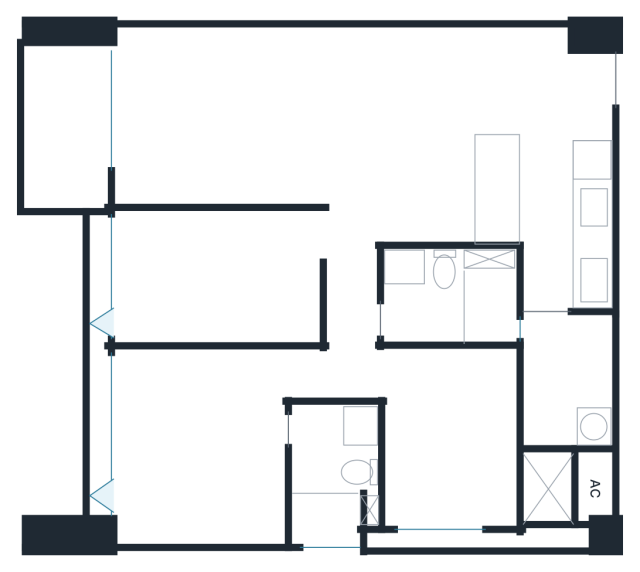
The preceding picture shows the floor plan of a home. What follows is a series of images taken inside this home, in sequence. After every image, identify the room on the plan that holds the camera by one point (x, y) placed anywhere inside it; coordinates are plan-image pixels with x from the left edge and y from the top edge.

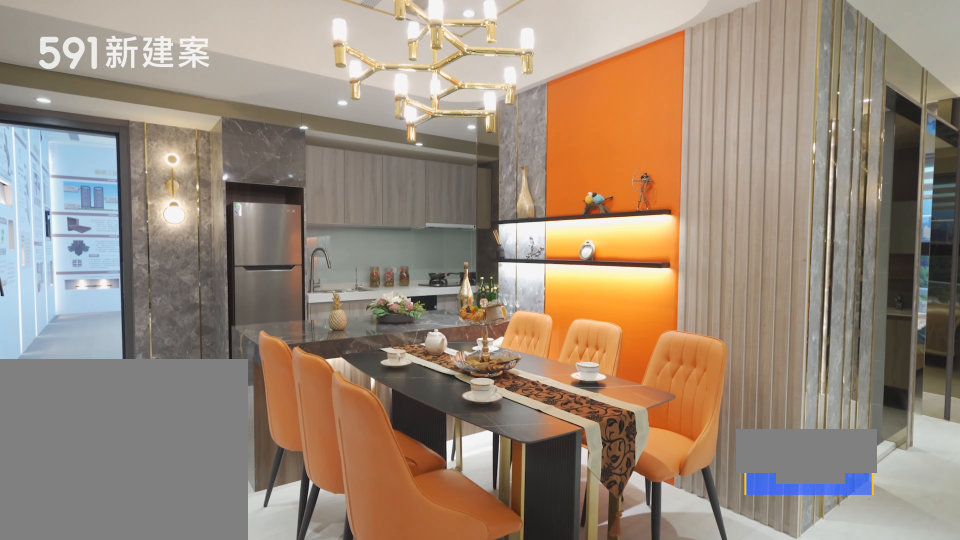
(441, 139)
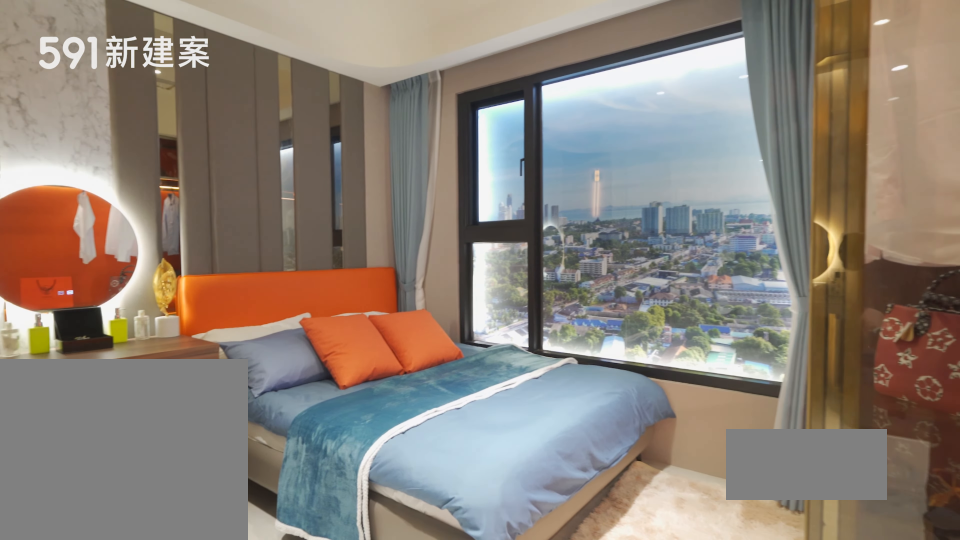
(202, 445)
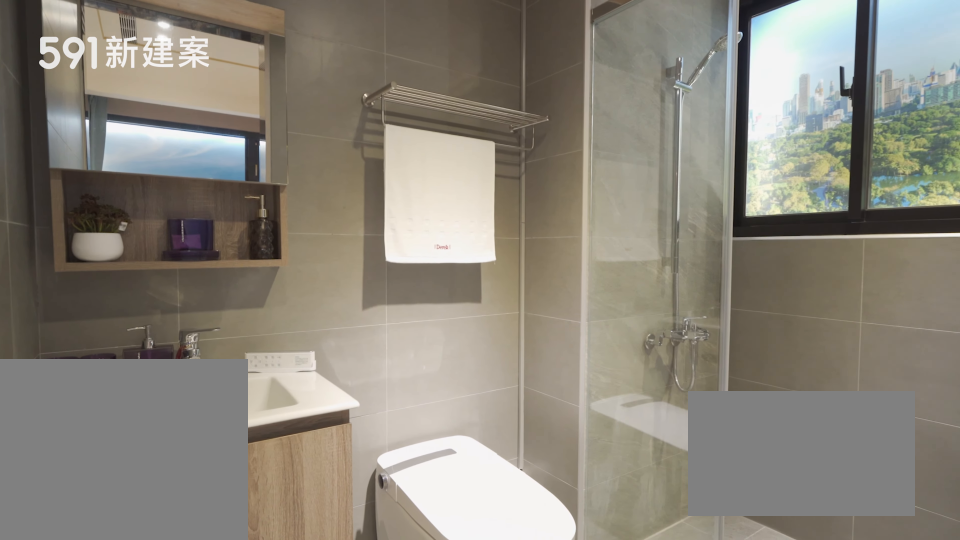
(335, 474)
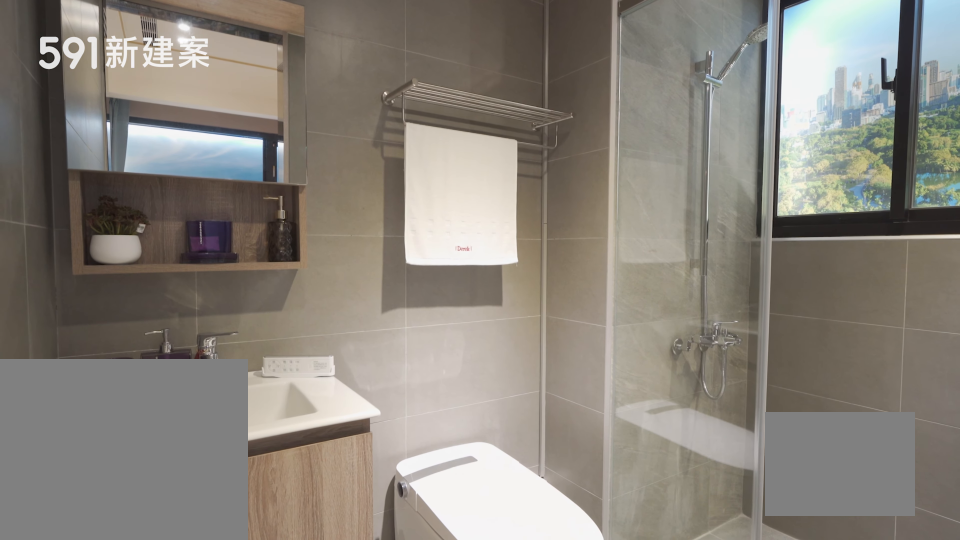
(335, 474)
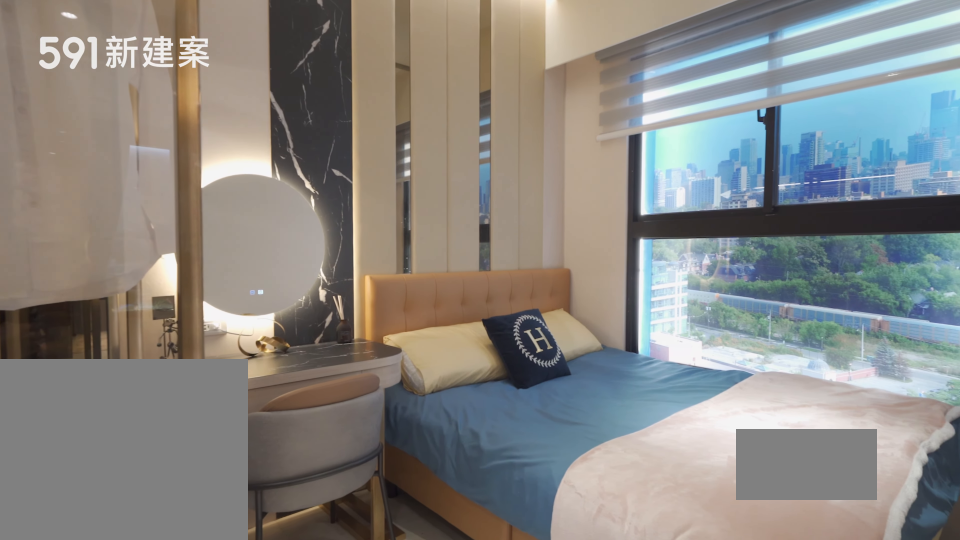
(449, 441)
